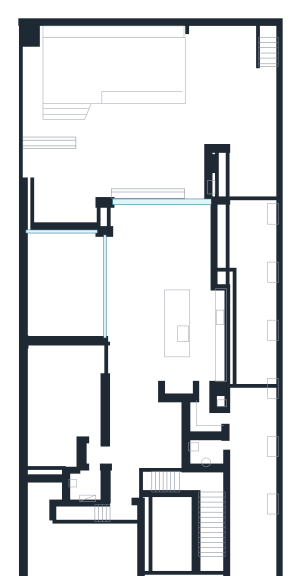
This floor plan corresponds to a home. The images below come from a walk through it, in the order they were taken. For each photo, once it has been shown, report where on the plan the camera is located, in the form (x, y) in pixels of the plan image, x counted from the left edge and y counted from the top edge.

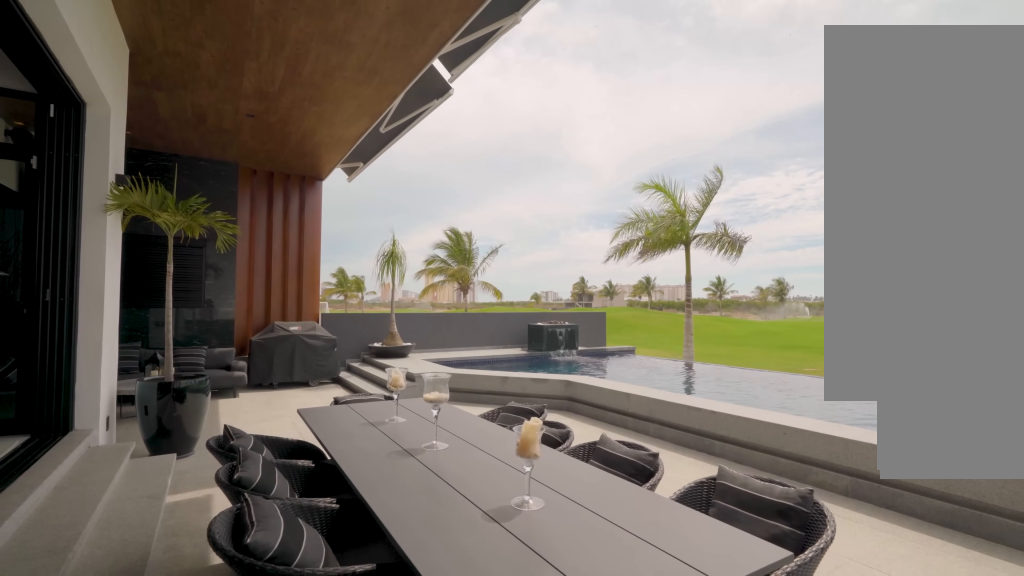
(189, 181)
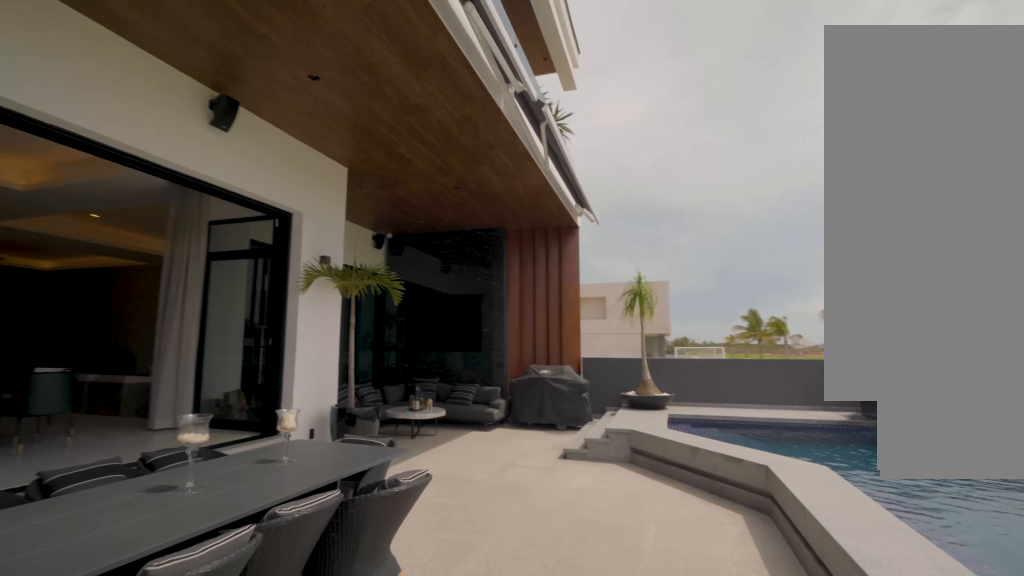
(202, 120)
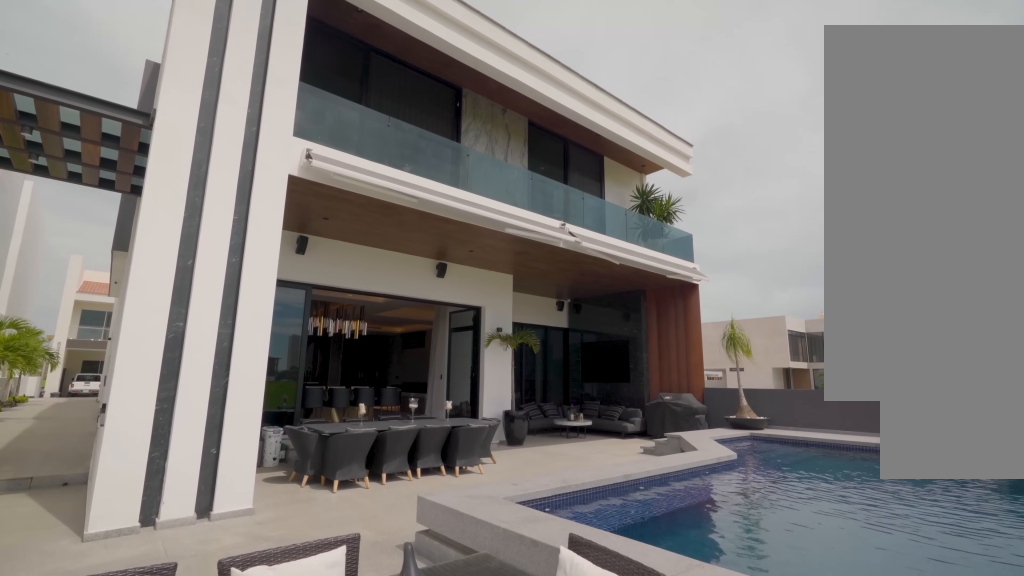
(238, 75)
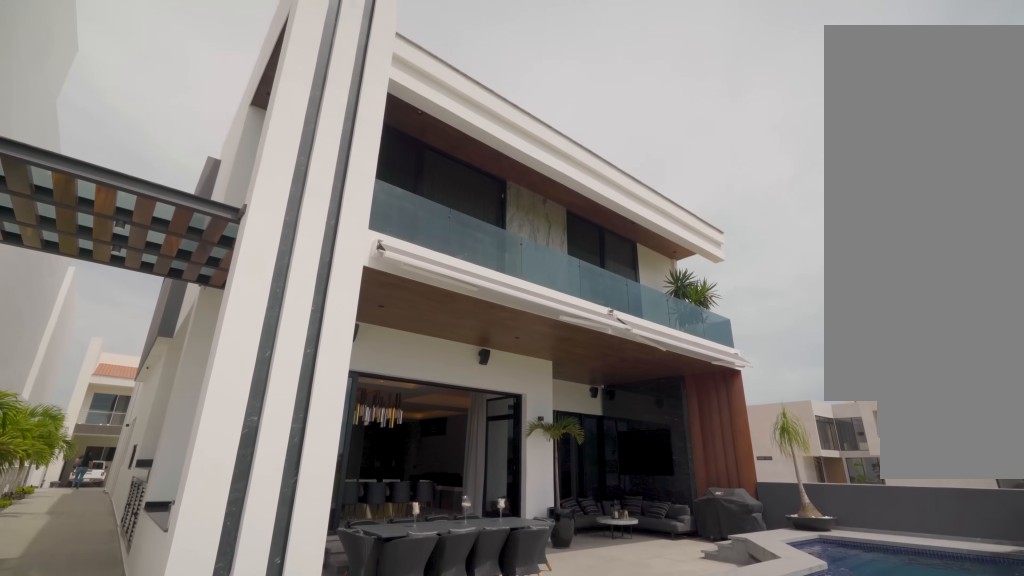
(238, 75)
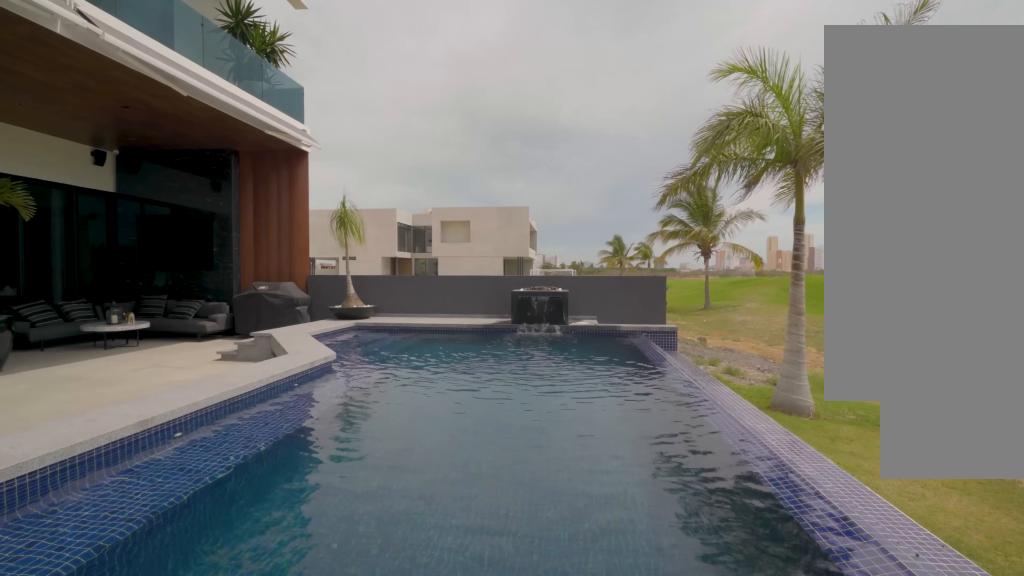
(207, 73)
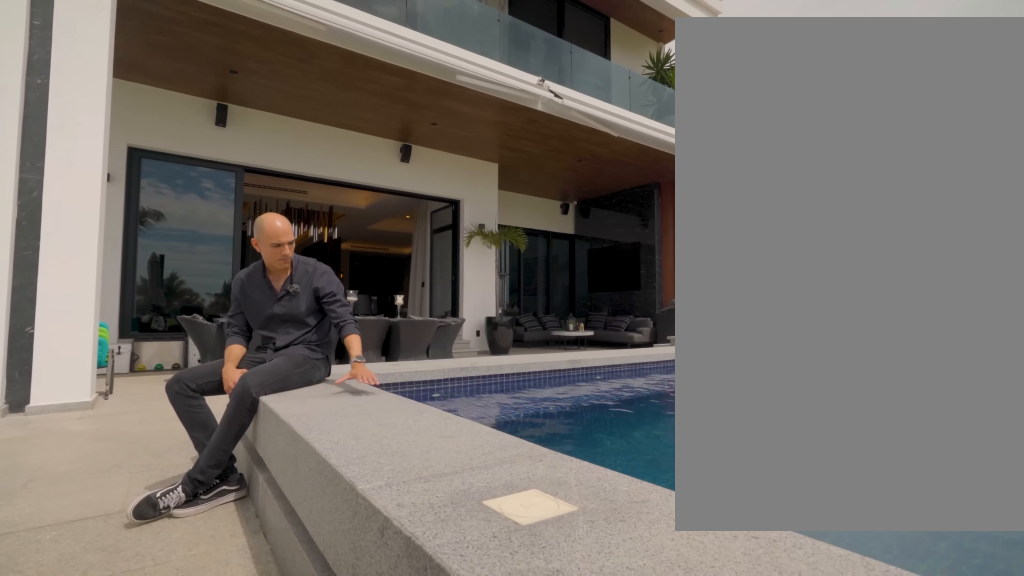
(208, 73)
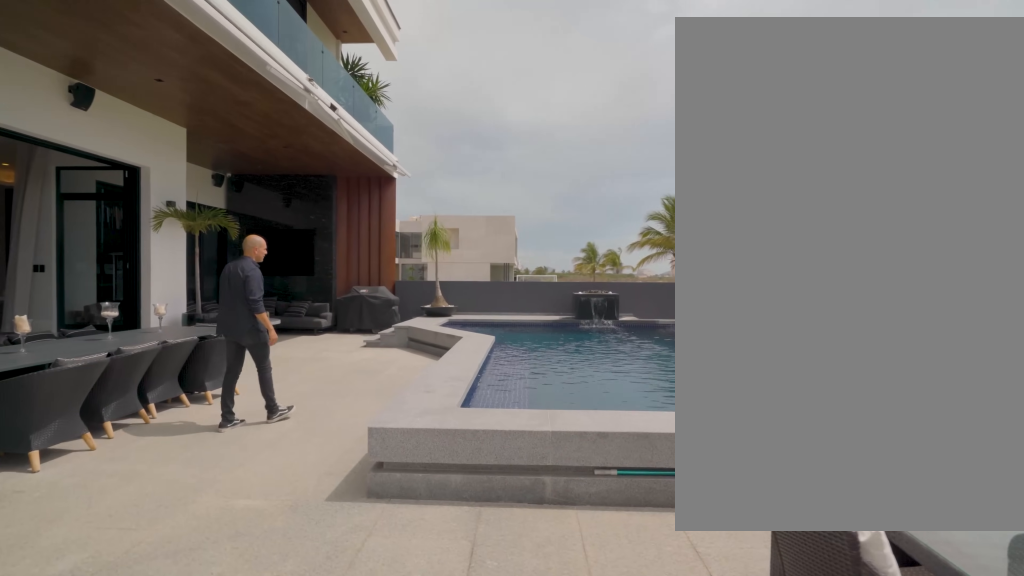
(192, 122)
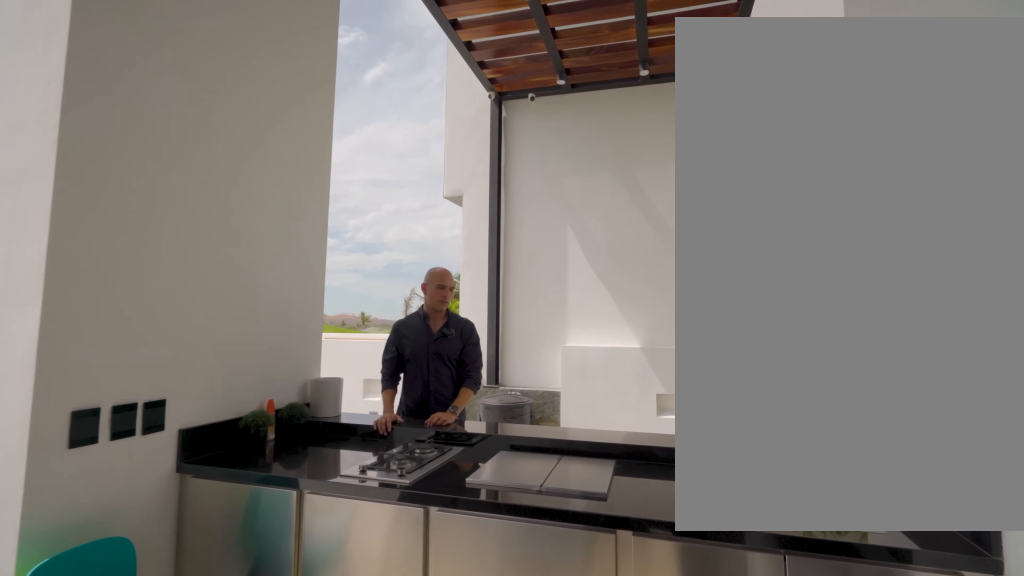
(189, 178)
